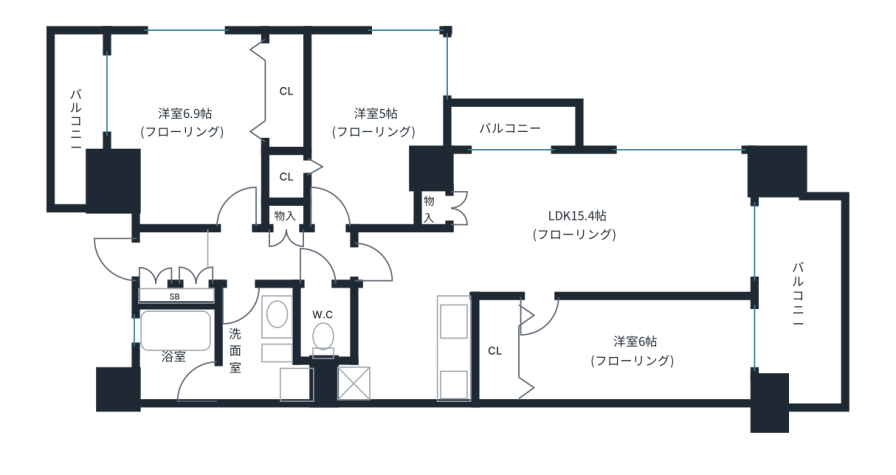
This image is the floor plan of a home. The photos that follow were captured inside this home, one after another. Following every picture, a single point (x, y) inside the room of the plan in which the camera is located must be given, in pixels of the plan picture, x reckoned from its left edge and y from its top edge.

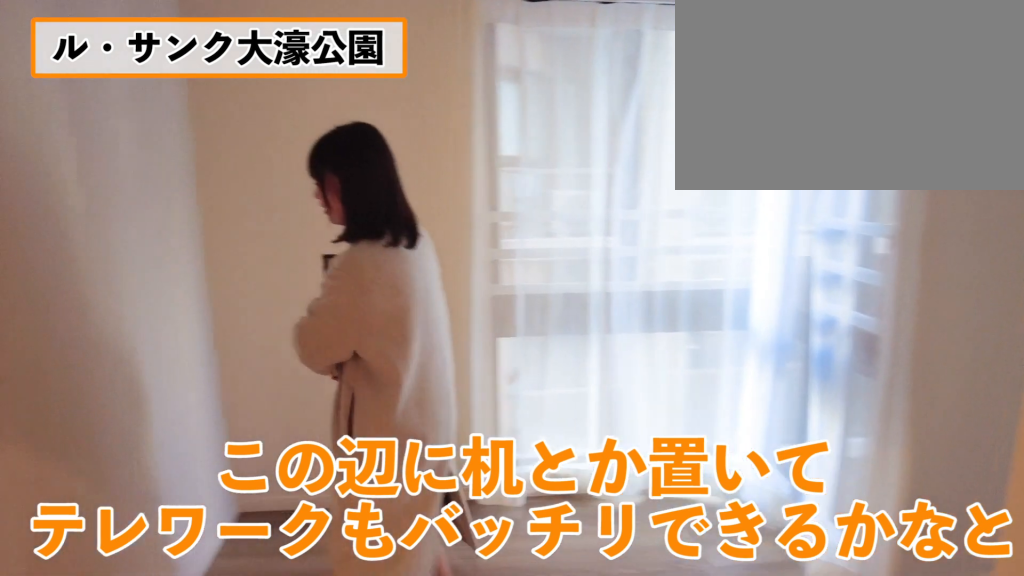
(374, 125)
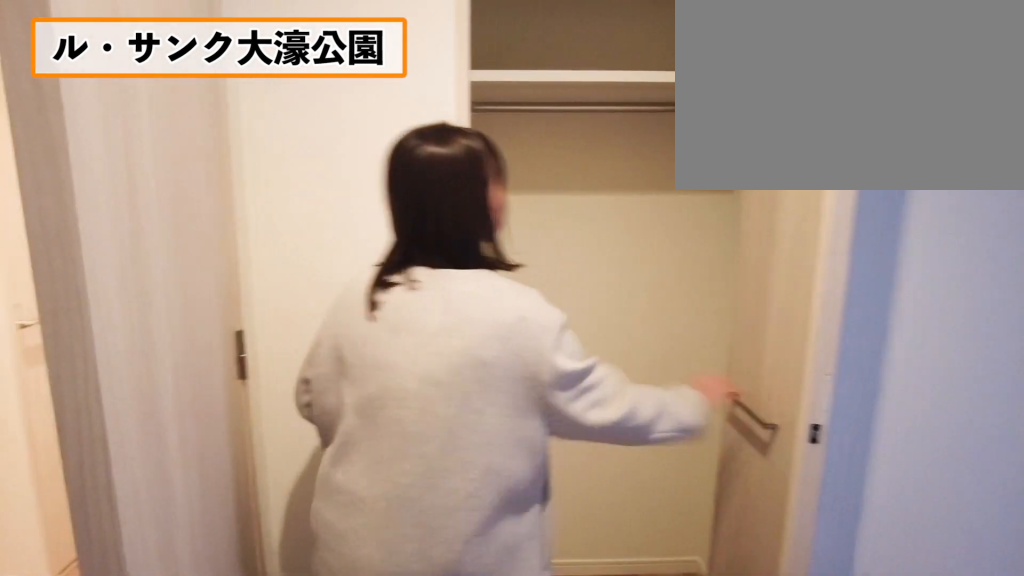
(374, 125)
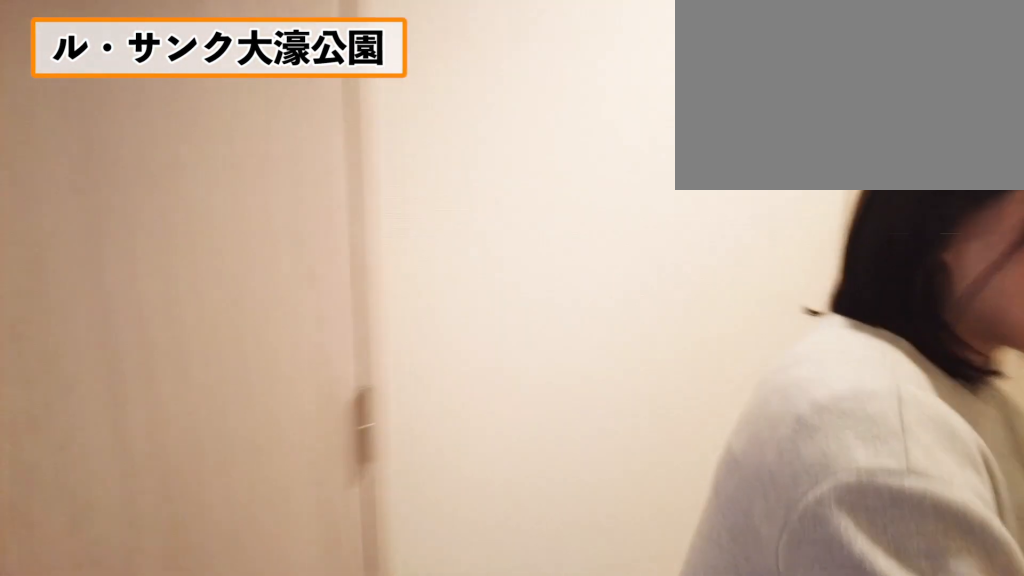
(286, 251)
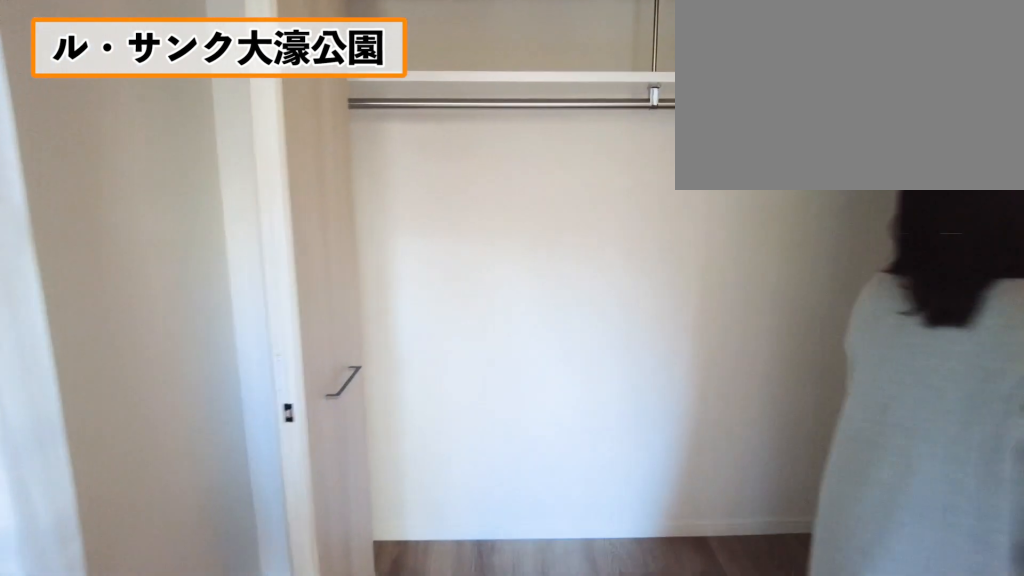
(186, 120)
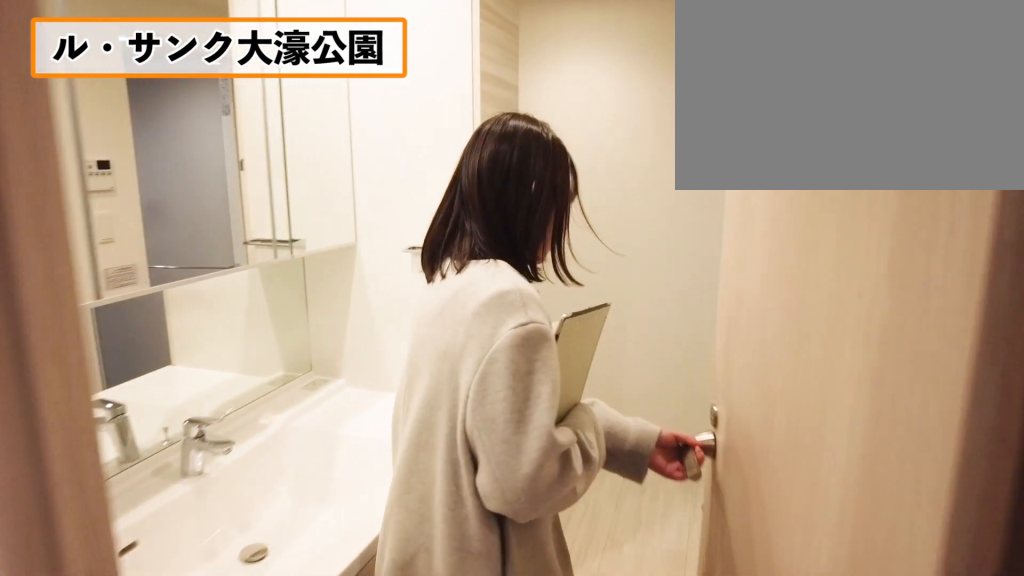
(249, 330)
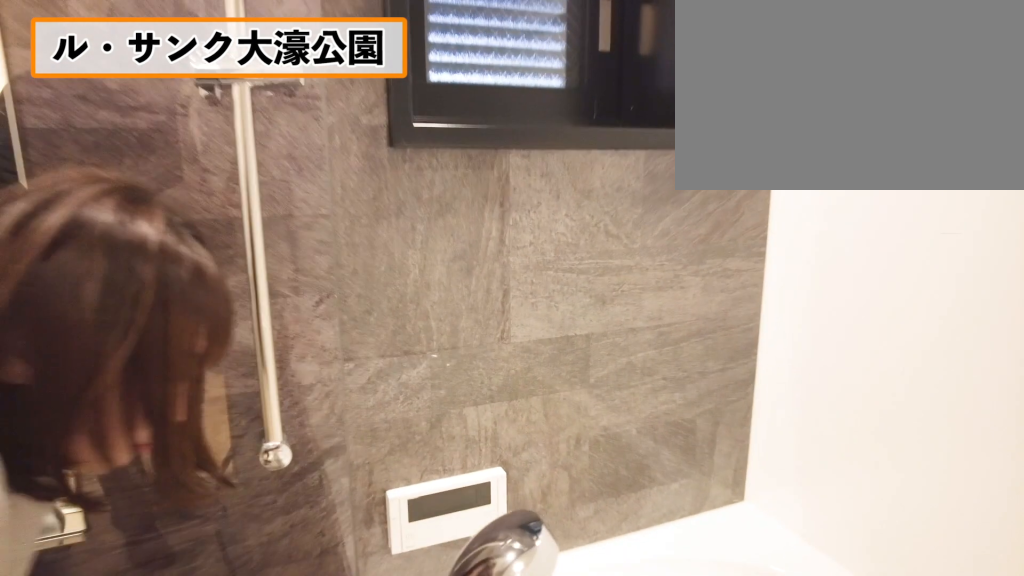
(191, 360)
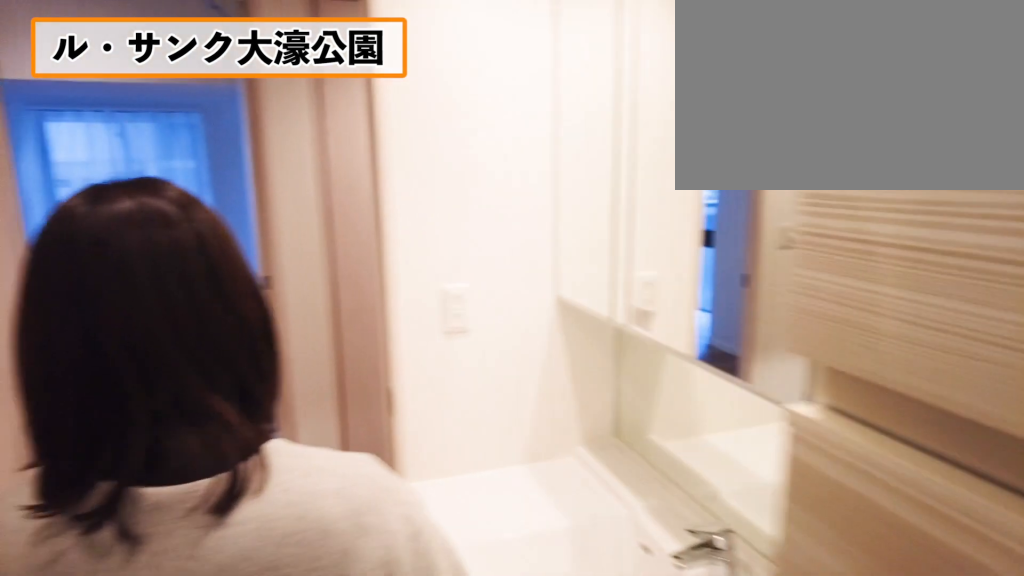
(191, 360)
